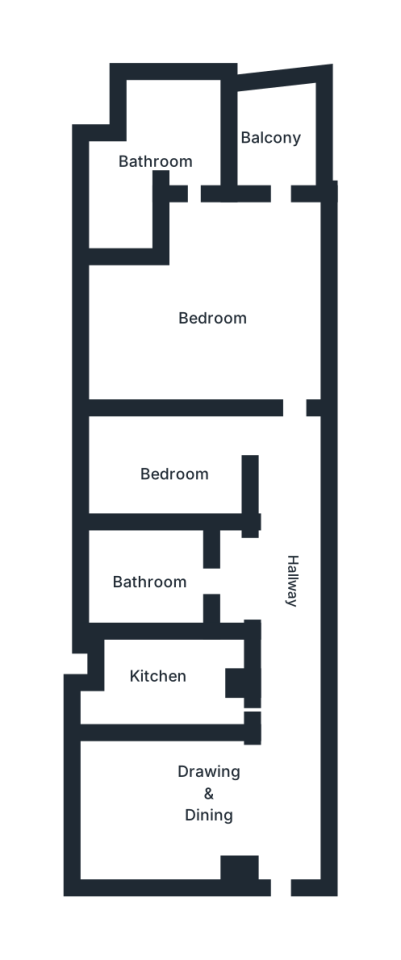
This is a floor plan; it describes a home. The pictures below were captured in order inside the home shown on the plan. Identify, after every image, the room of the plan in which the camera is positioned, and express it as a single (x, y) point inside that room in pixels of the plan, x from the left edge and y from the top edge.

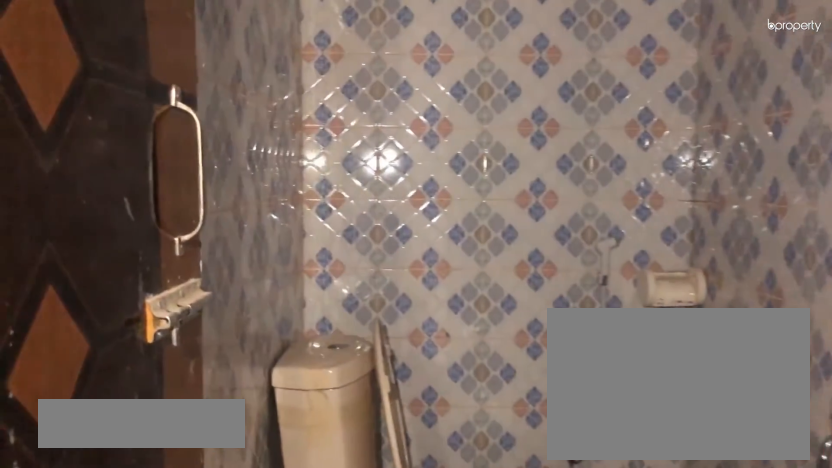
(150, 581)
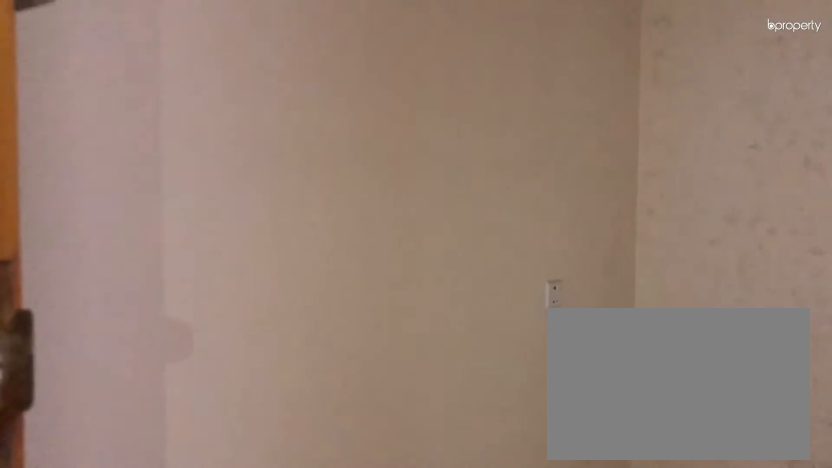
(177, 471)
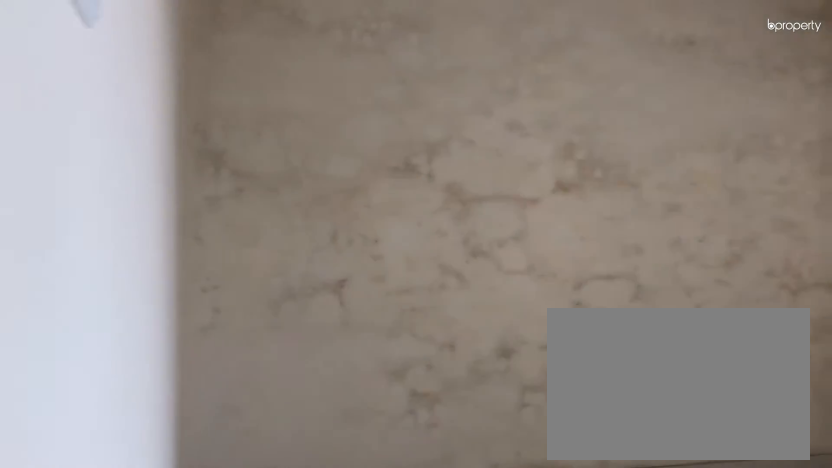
(211, 316)
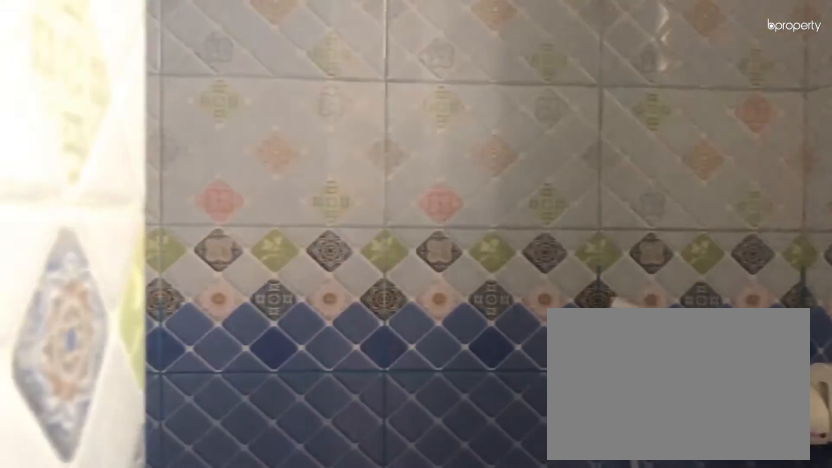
(177, 145)
